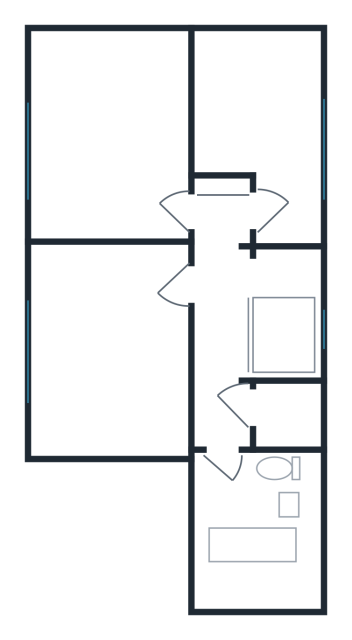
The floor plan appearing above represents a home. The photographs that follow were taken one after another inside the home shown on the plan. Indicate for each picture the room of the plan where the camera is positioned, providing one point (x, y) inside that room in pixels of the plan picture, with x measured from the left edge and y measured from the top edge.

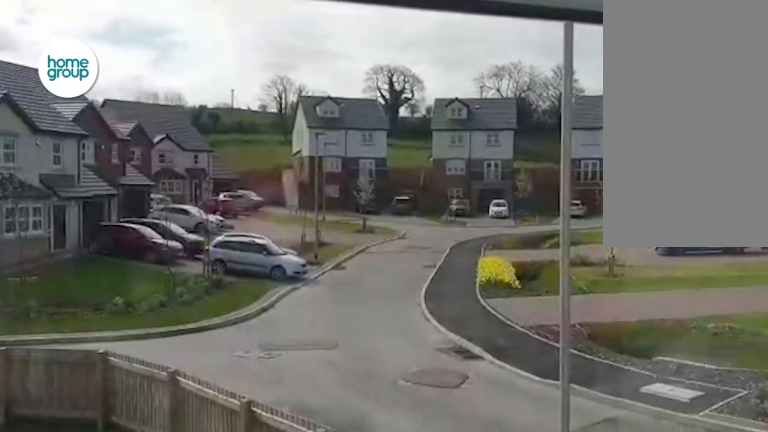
(251, 326)
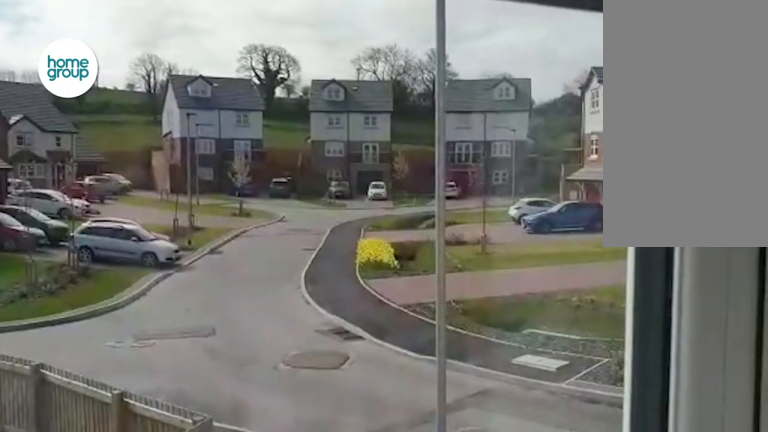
(251, 326)
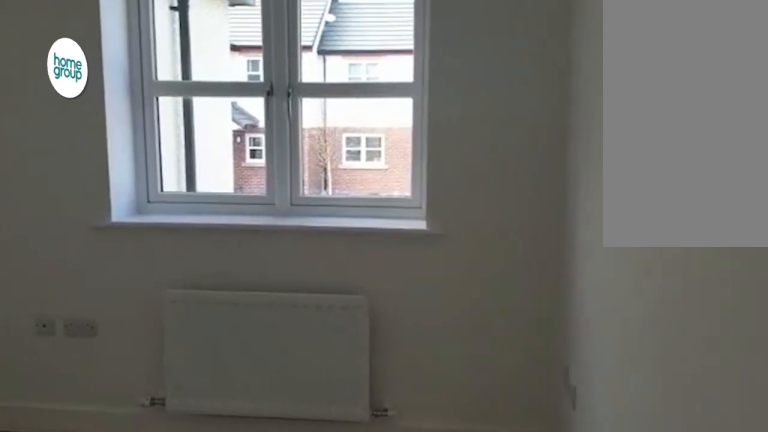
(112, 346)
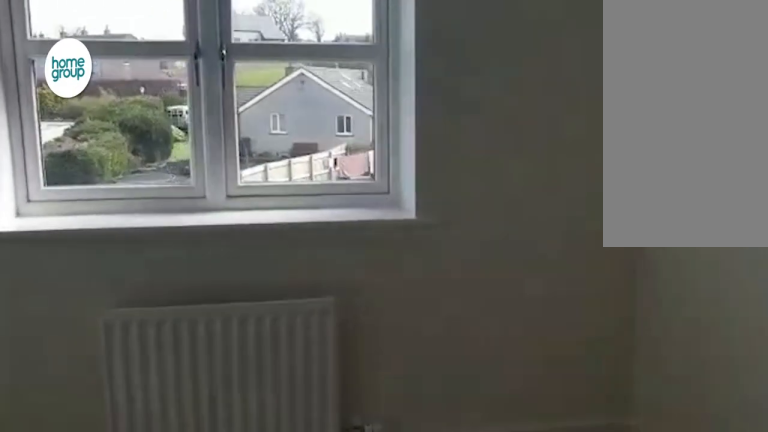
(115, 158)
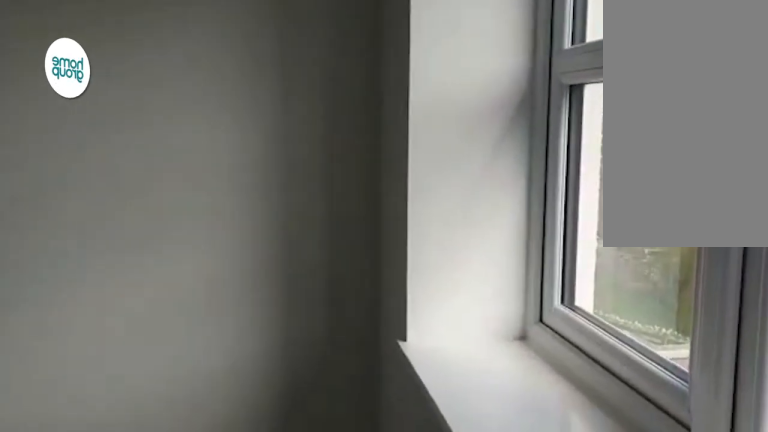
(115, 158)
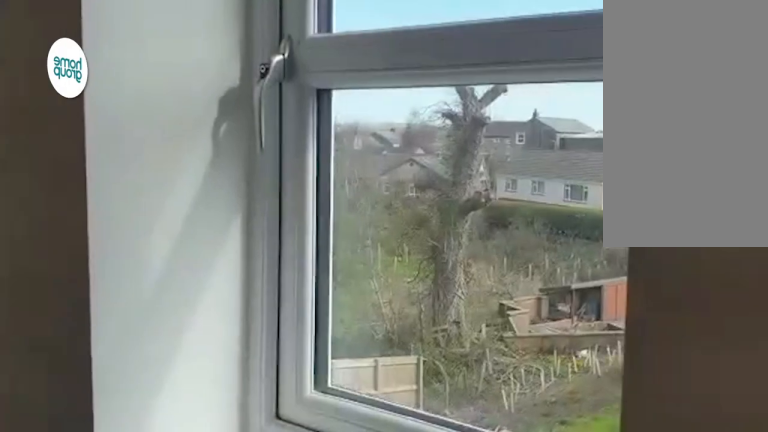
(259, 123)
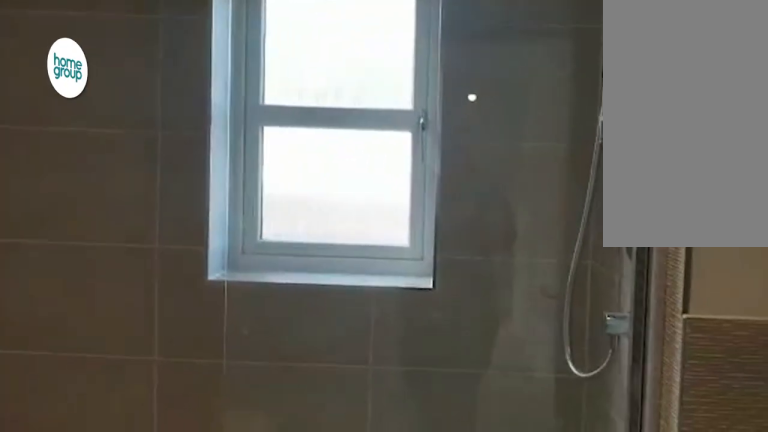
(262, 531)
